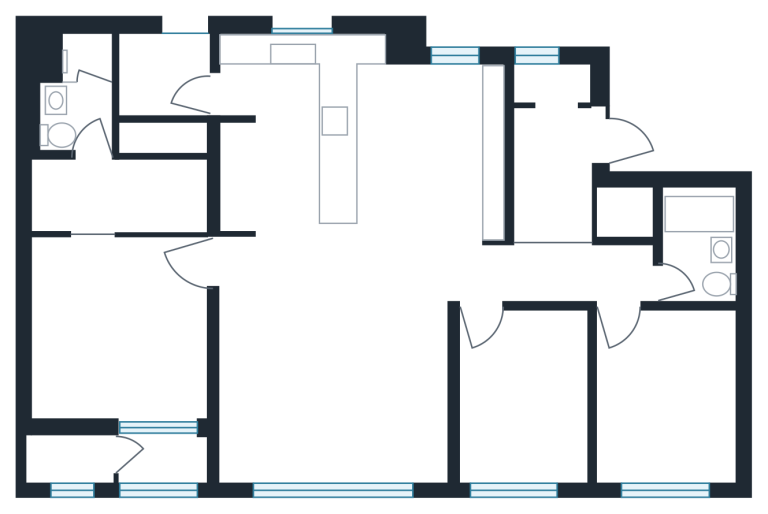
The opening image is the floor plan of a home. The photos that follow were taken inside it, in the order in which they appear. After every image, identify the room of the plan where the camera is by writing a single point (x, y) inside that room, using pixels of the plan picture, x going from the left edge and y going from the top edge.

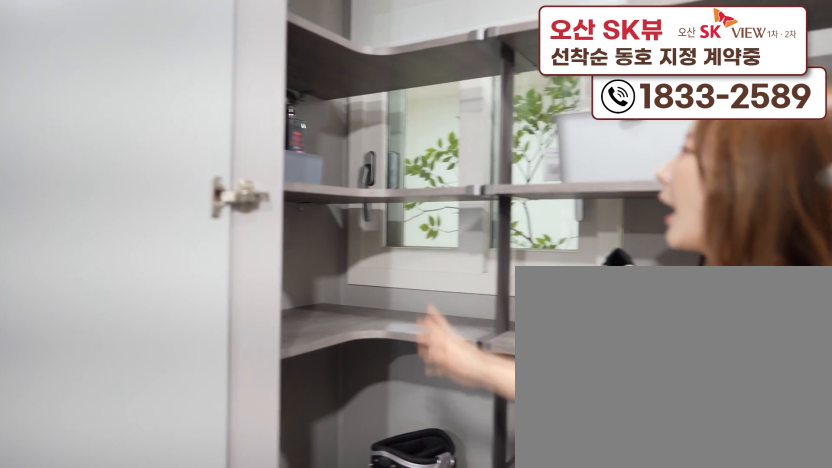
(559, 153)
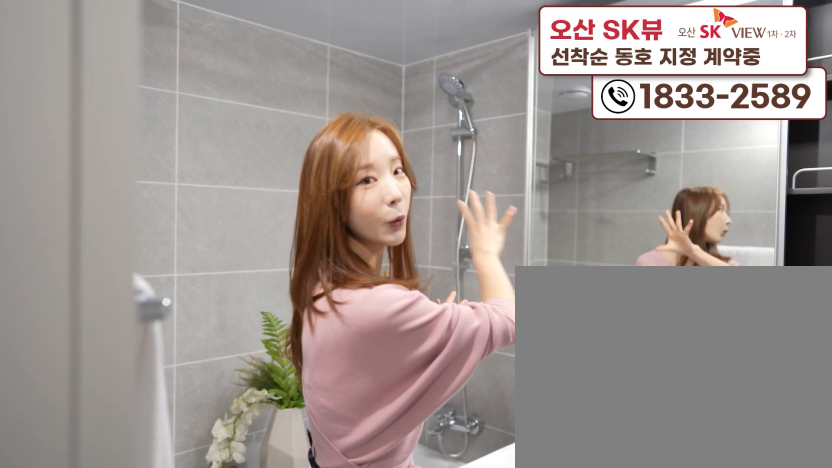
(705, 267)
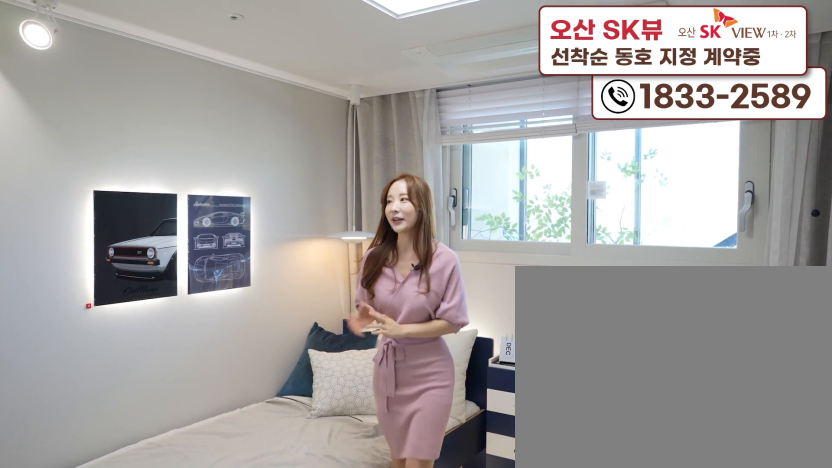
(659, 437)
